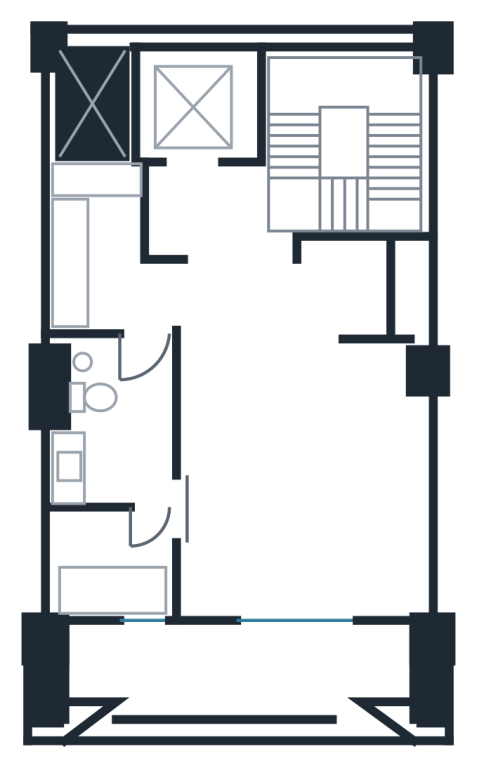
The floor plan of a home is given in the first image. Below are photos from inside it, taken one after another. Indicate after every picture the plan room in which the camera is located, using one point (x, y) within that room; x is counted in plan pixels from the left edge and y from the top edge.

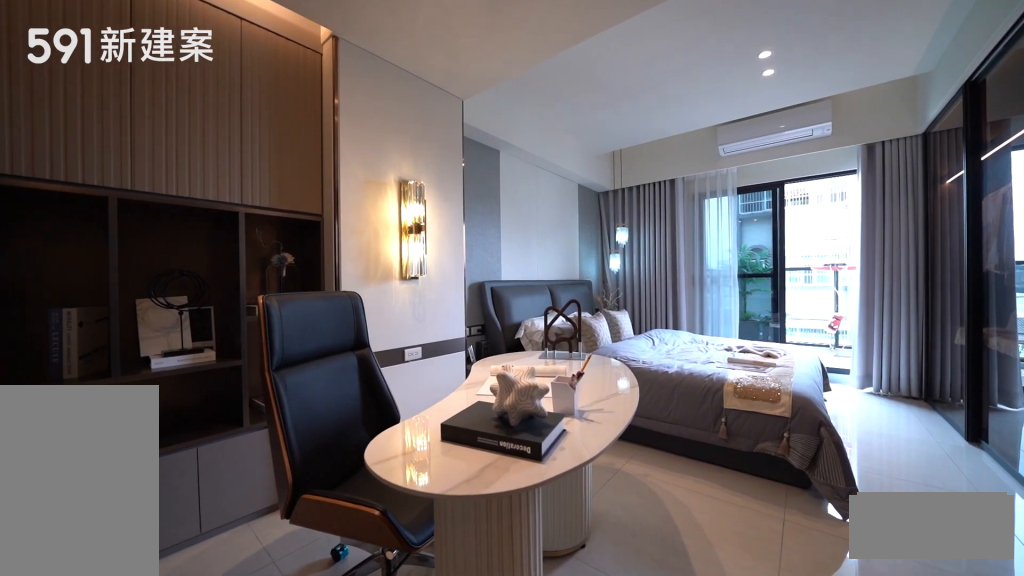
(308, 435)
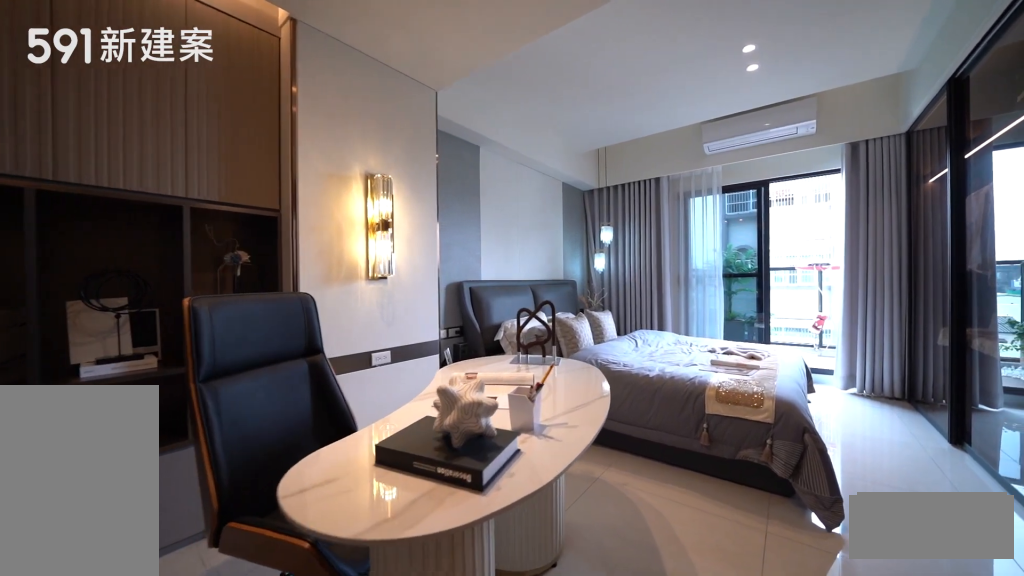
(308, 435)
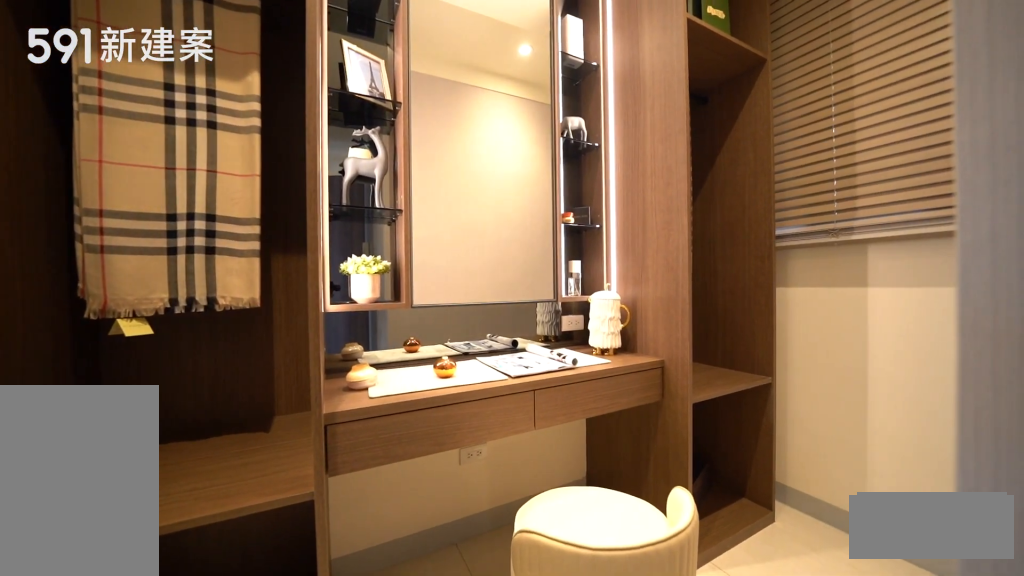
(101, 248)
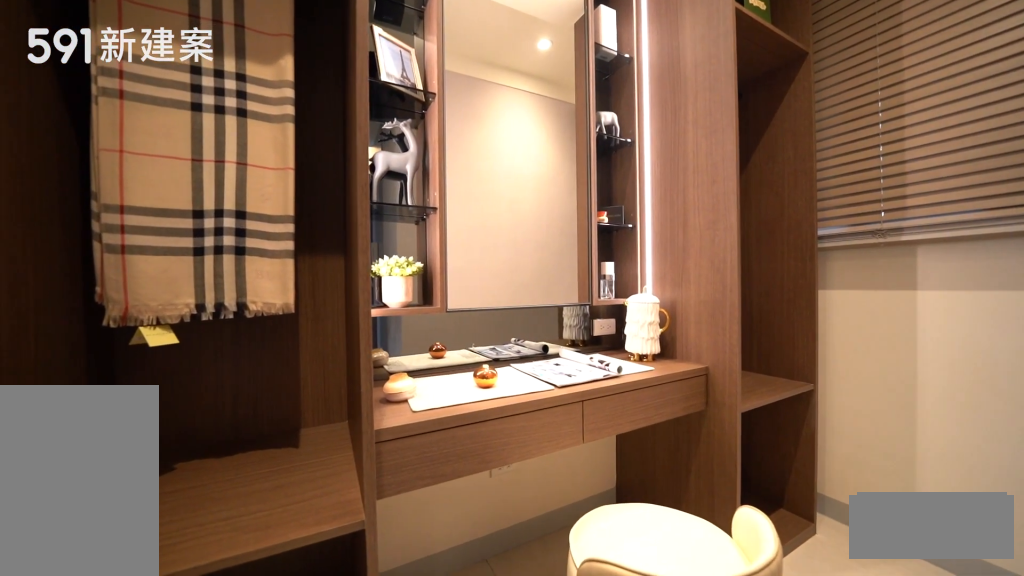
(101, 248)
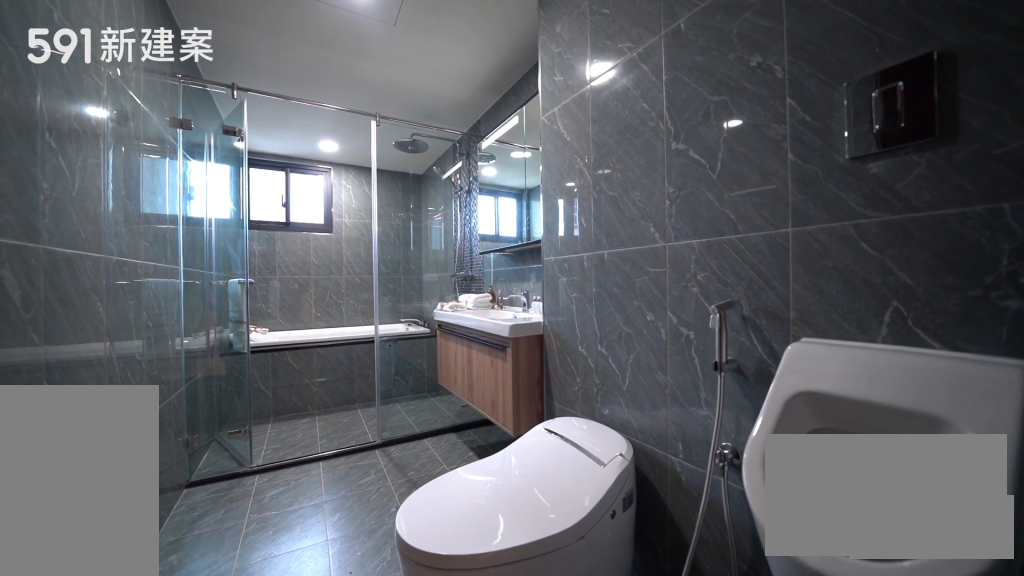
(106, 481)
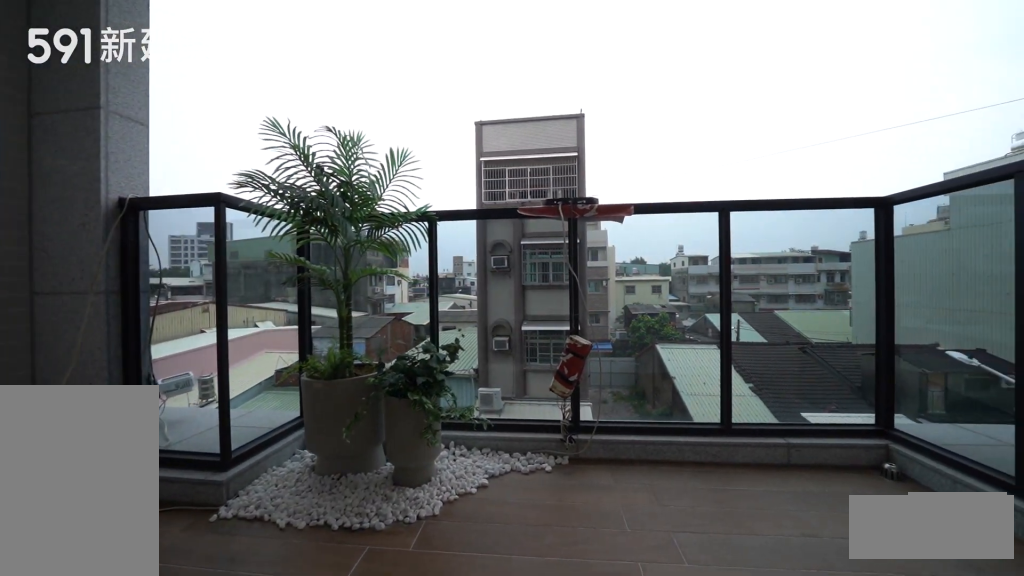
(238, 672)
